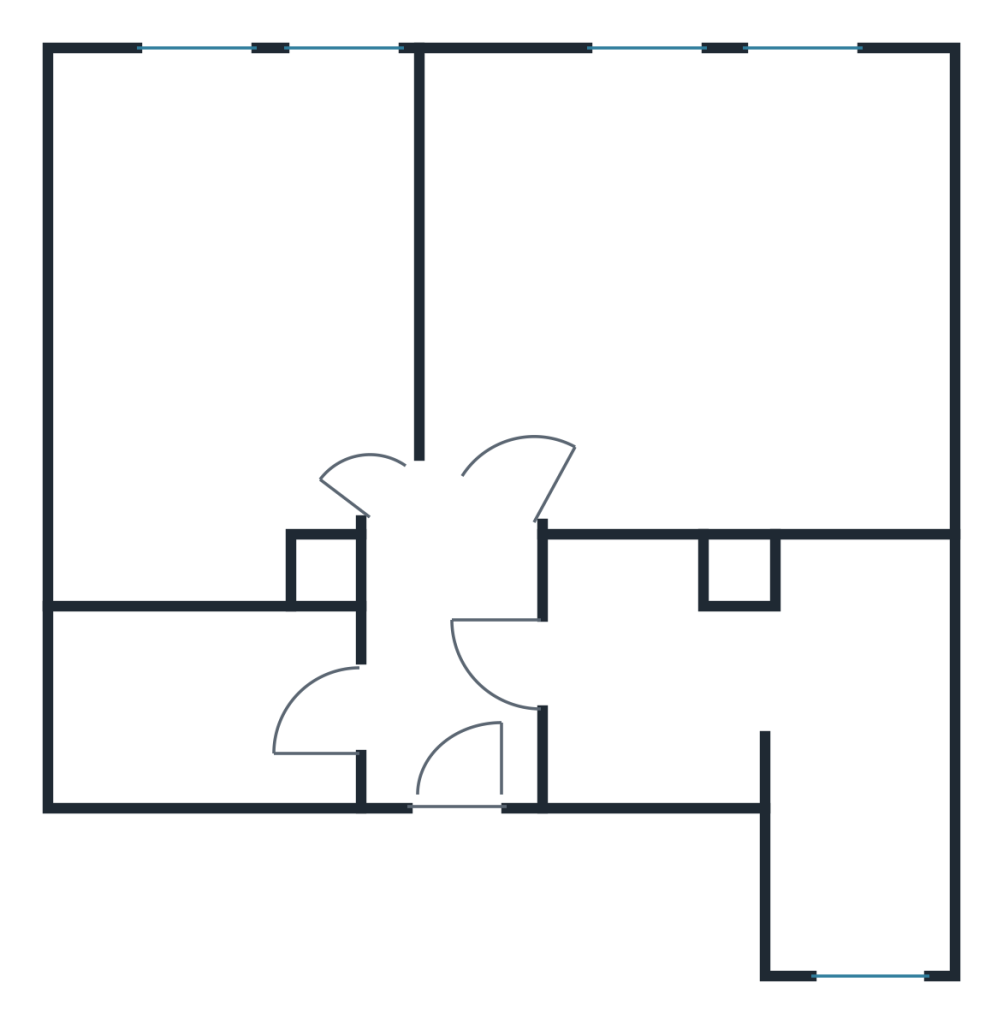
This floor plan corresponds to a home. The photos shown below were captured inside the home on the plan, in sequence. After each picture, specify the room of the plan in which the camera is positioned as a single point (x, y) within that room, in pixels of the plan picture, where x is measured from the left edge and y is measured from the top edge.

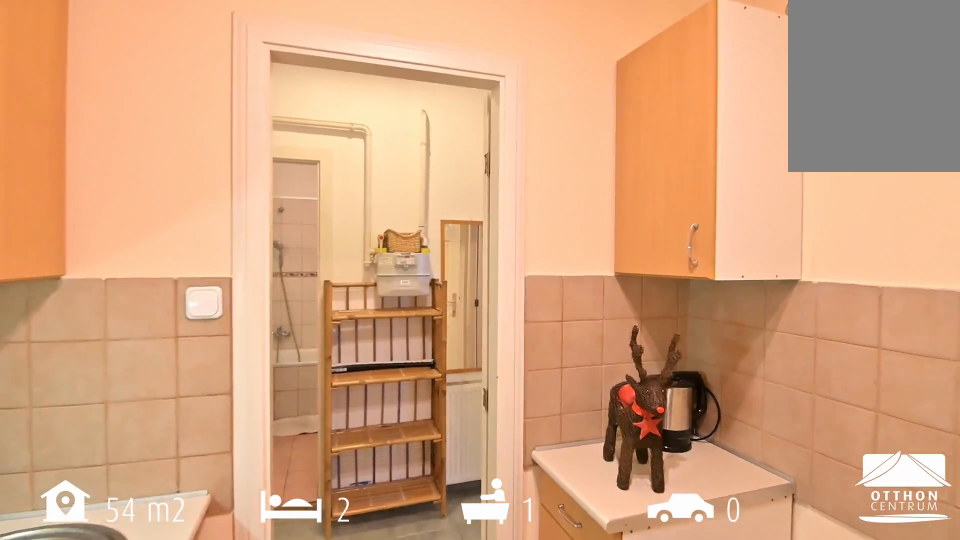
(842, 686)
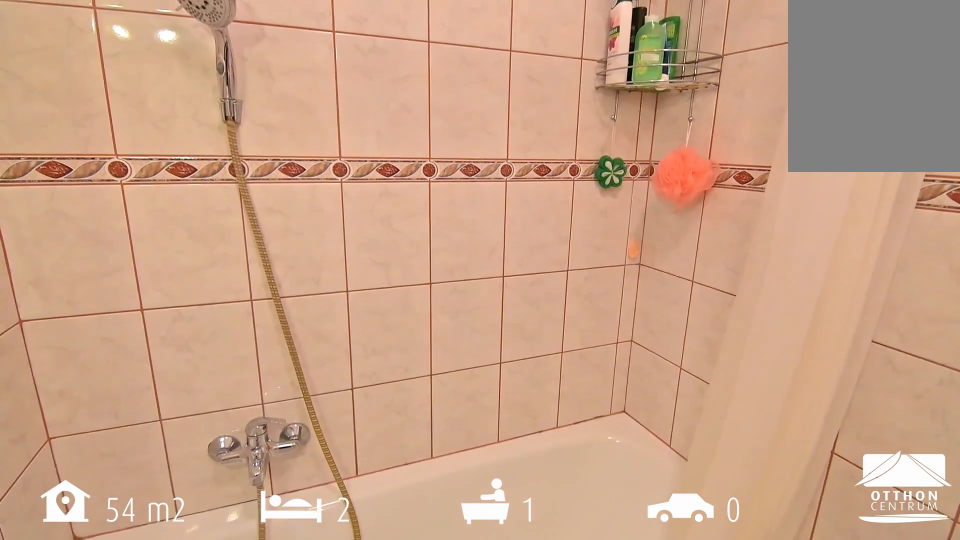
(208, 685)
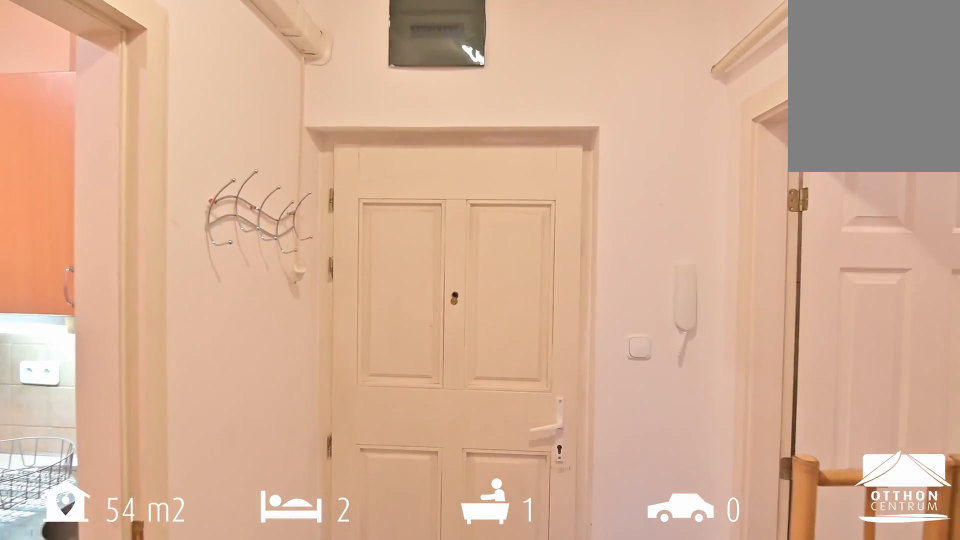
(450, 717)
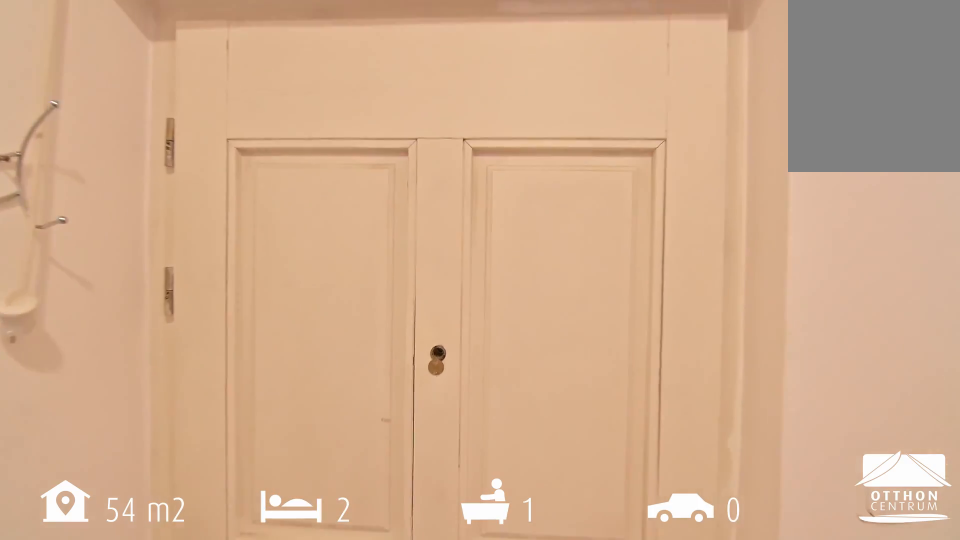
(450, 716)
